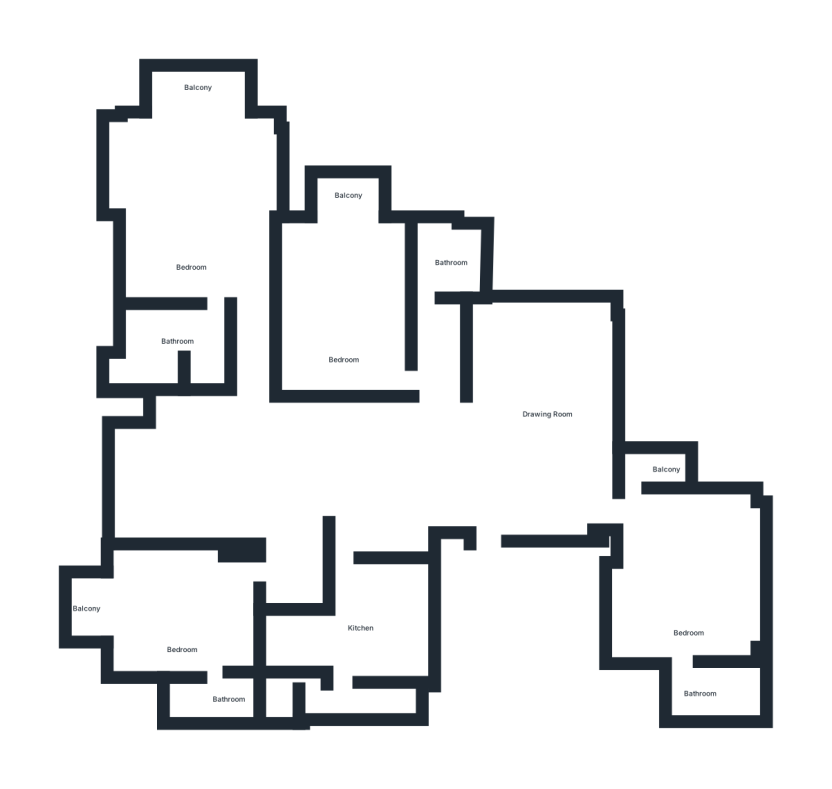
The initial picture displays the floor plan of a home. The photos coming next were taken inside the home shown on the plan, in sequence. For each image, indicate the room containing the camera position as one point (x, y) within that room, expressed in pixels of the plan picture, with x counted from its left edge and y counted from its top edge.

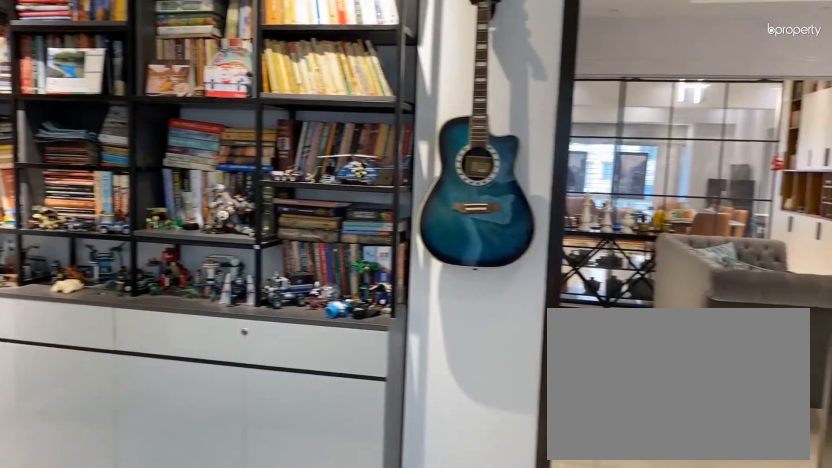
(686, 584)
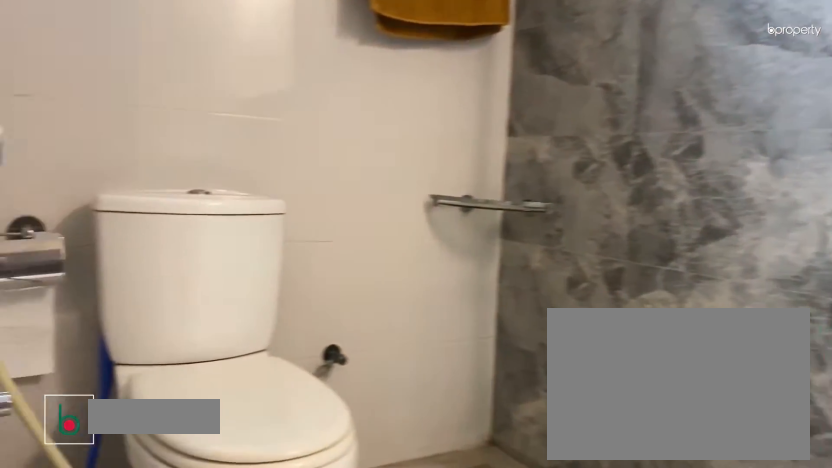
(728, 692)
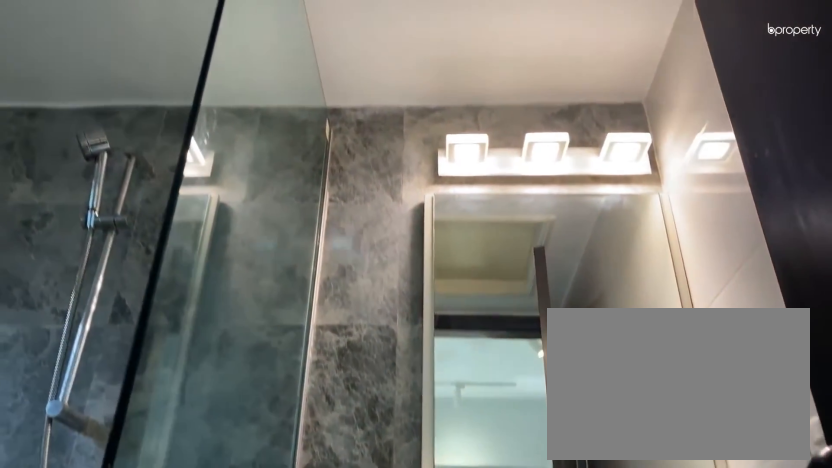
(728, 692)
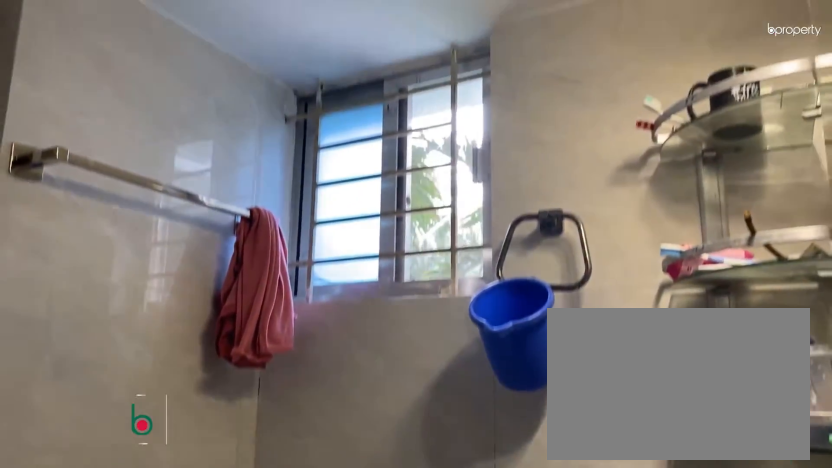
(451, 251)
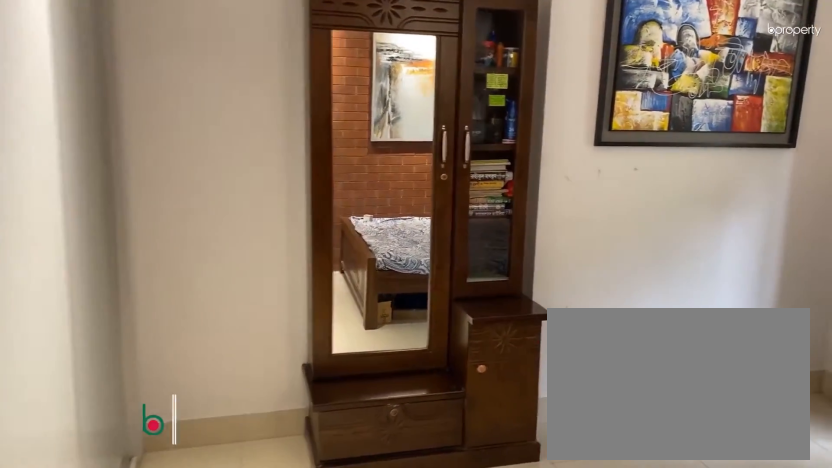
(354, 321)
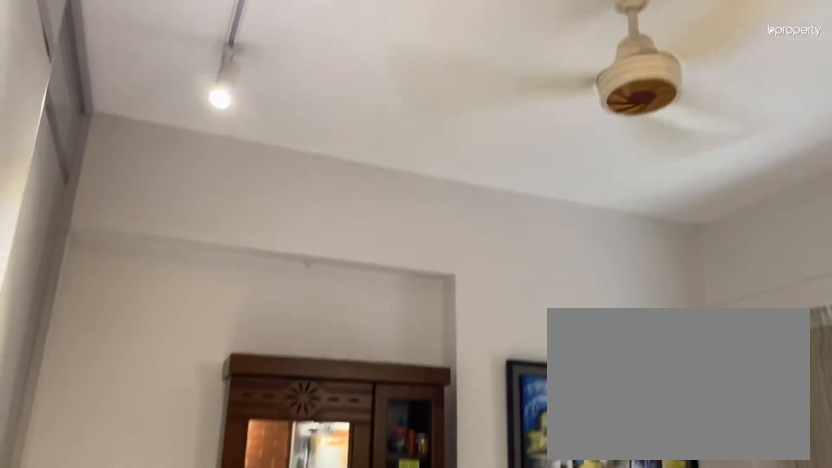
(343, 302)
